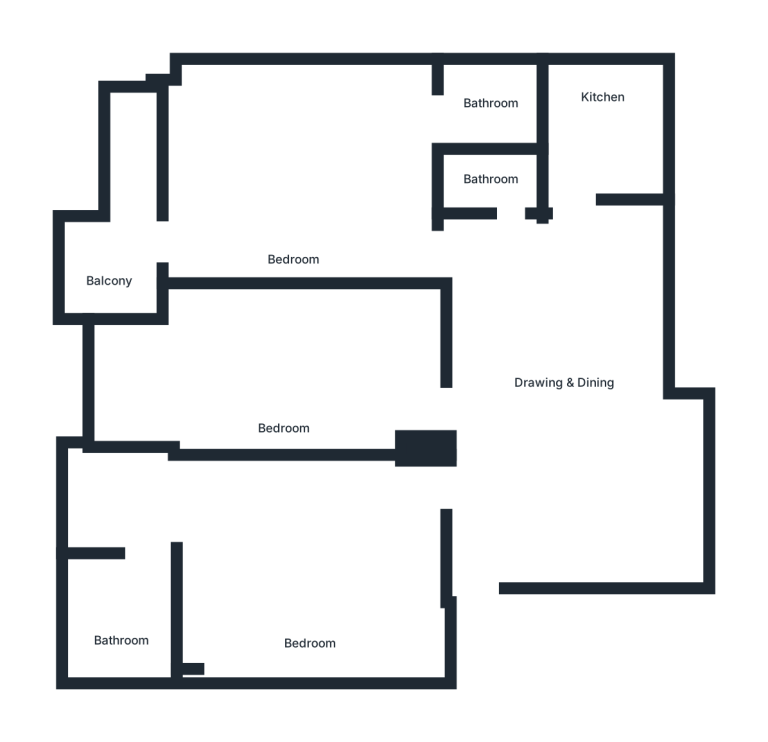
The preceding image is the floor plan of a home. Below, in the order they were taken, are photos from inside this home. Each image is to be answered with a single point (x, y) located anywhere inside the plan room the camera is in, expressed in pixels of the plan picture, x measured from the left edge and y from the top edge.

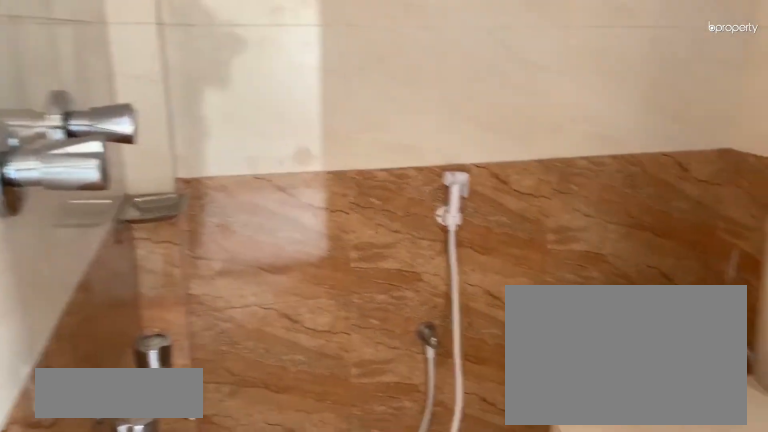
(118, 645)
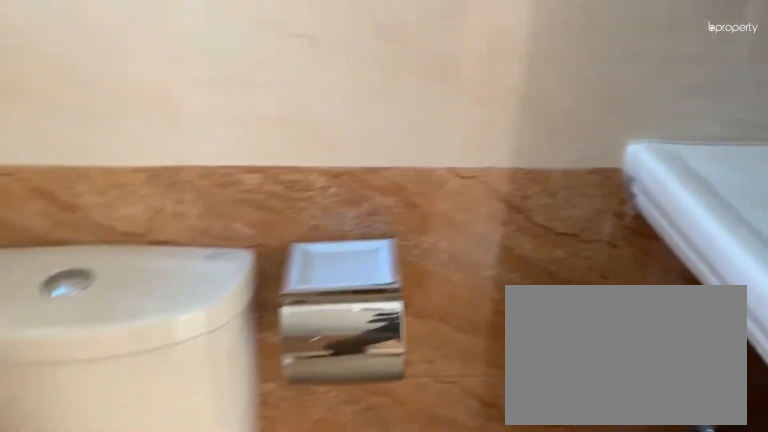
(118, 645)
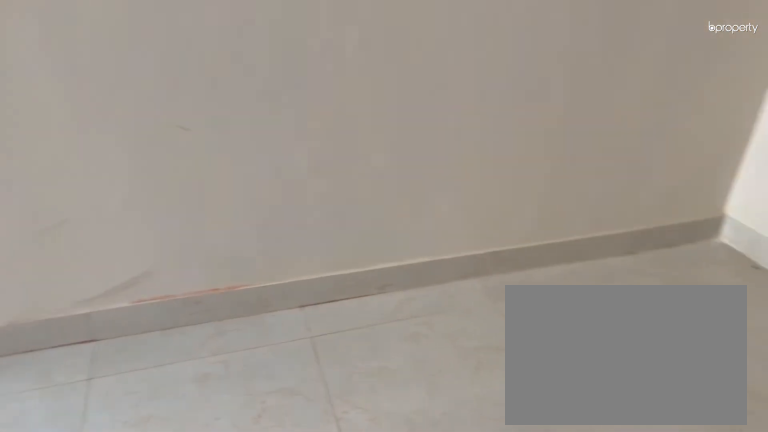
(295, 366)
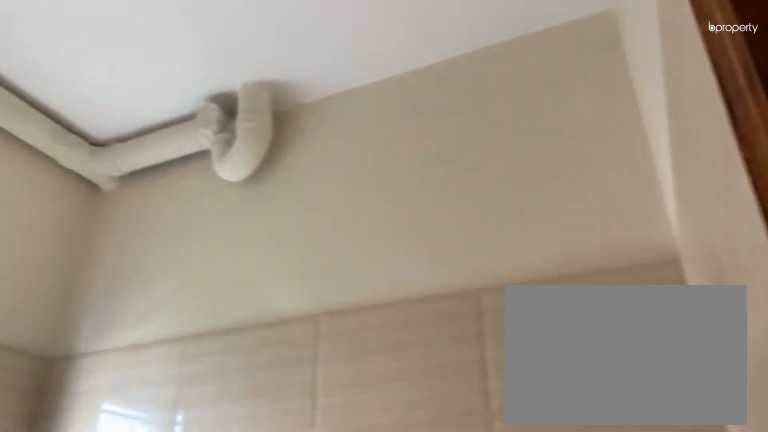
(603, 106)
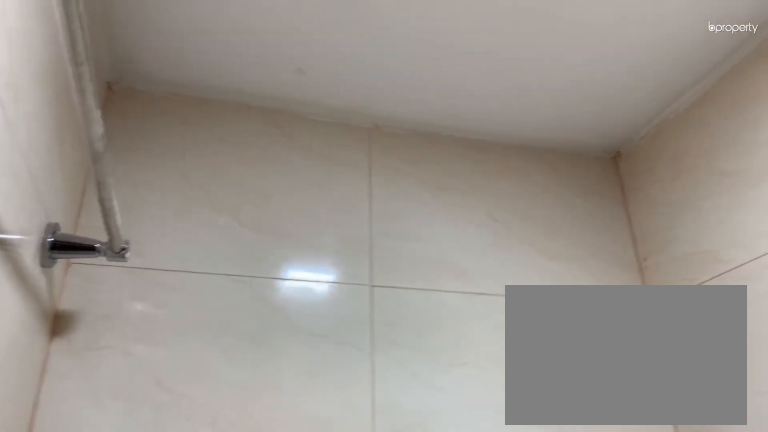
(489, 178)
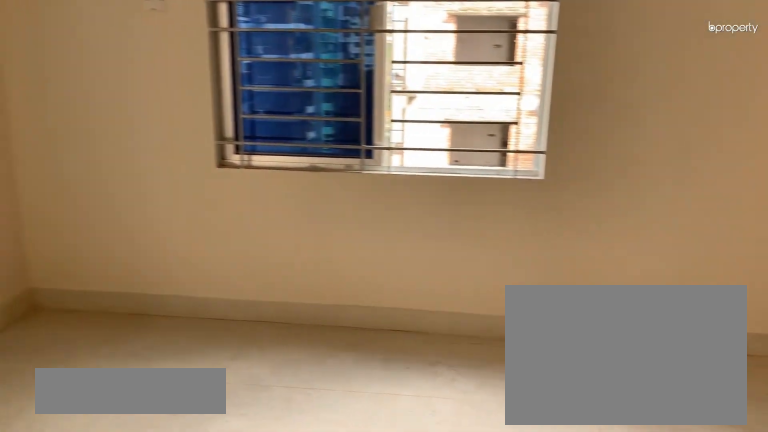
(293, 185)
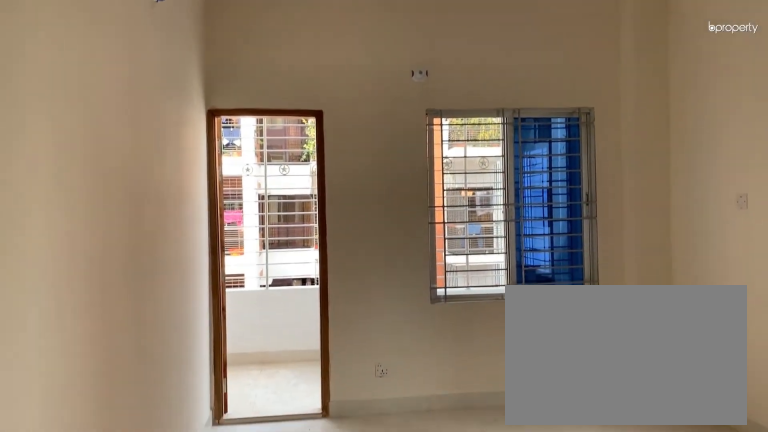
(294, 185)
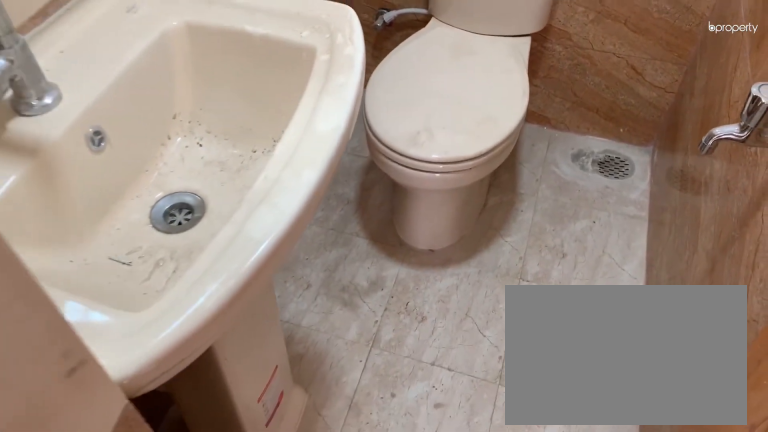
(495, 99)
